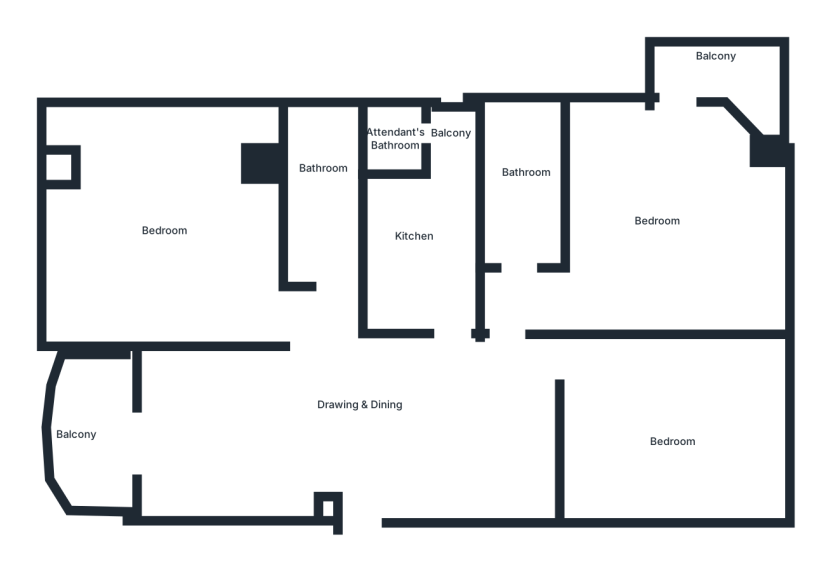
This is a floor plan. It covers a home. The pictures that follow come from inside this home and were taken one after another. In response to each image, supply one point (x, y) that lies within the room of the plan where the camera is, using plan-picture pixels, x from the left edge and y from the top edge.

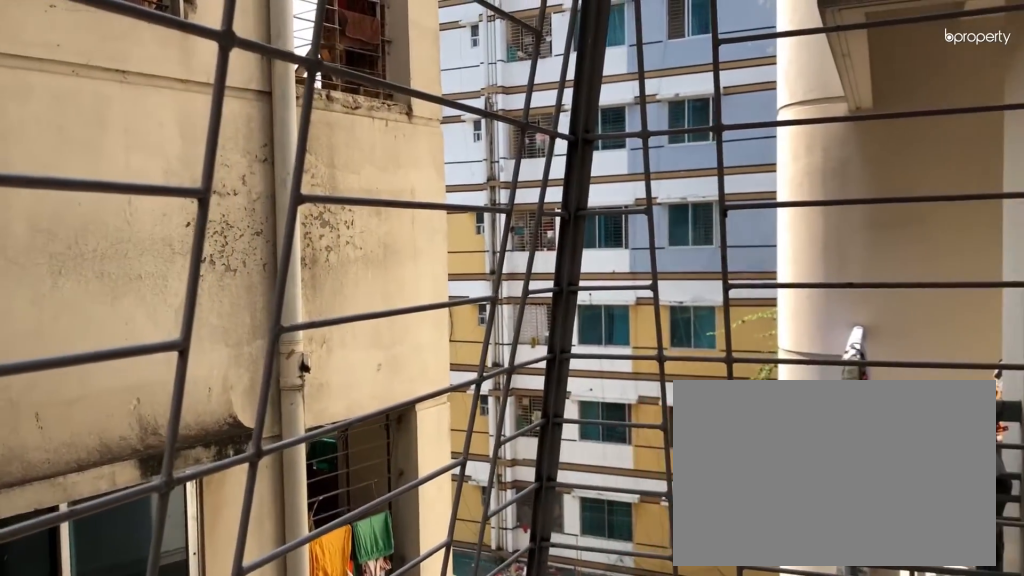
(726, 67)
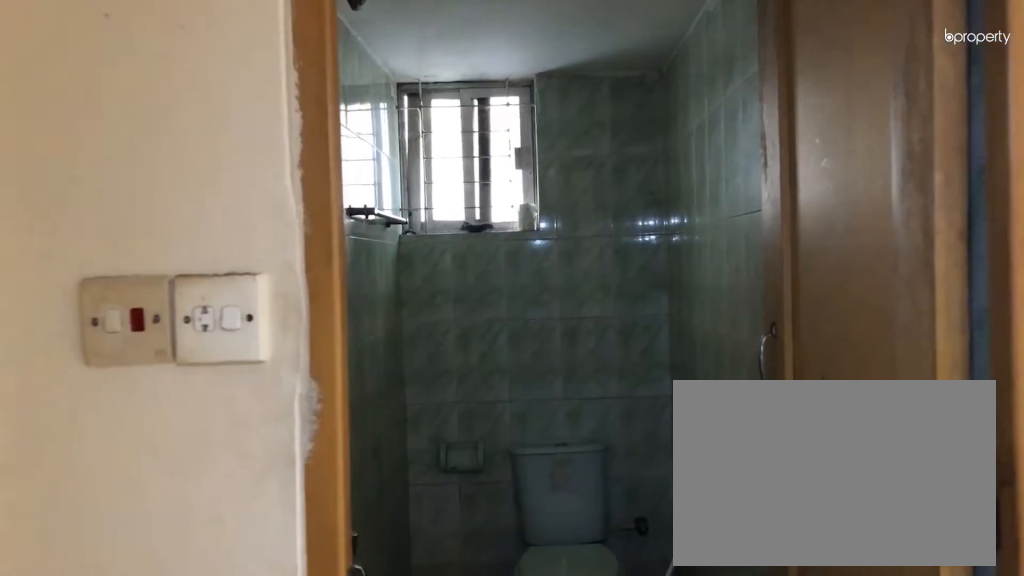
(518, 240)
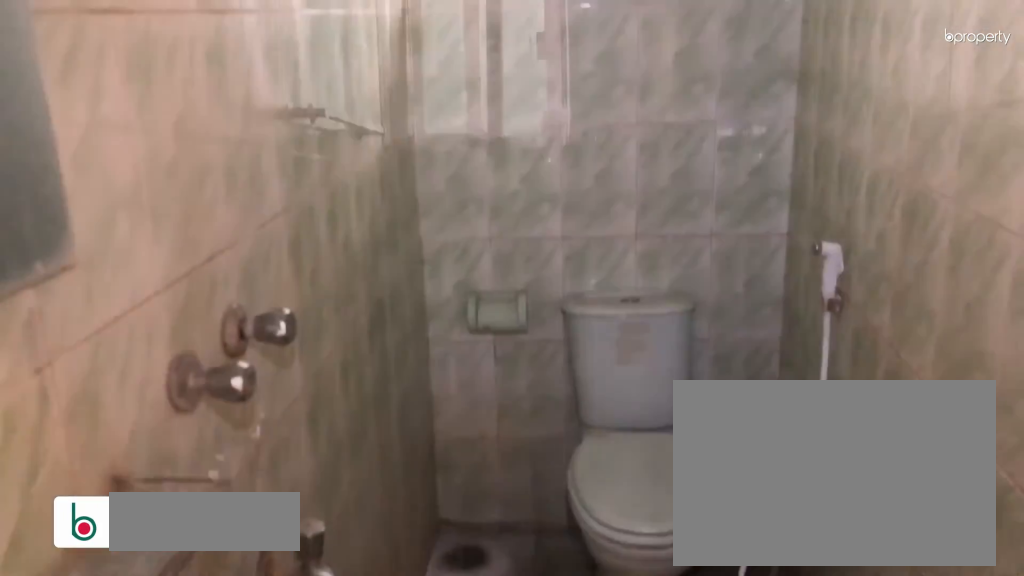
(521, 179)
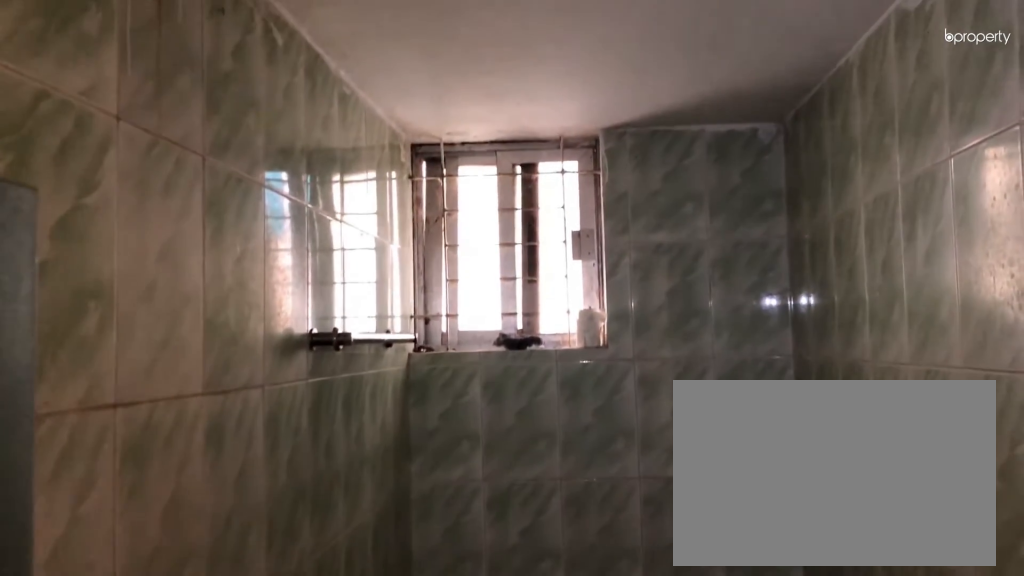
(521, 179)
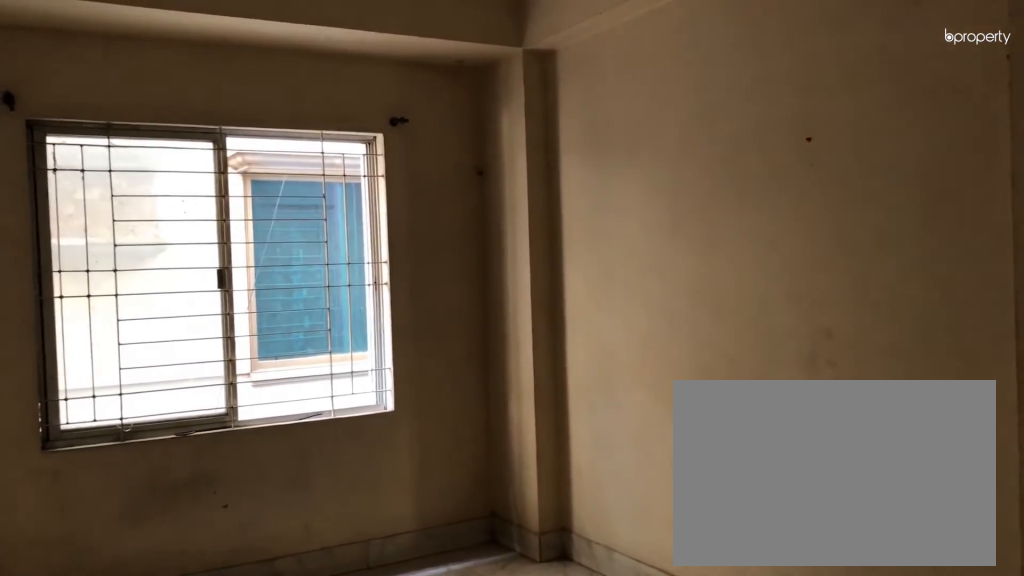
(676, 441)
